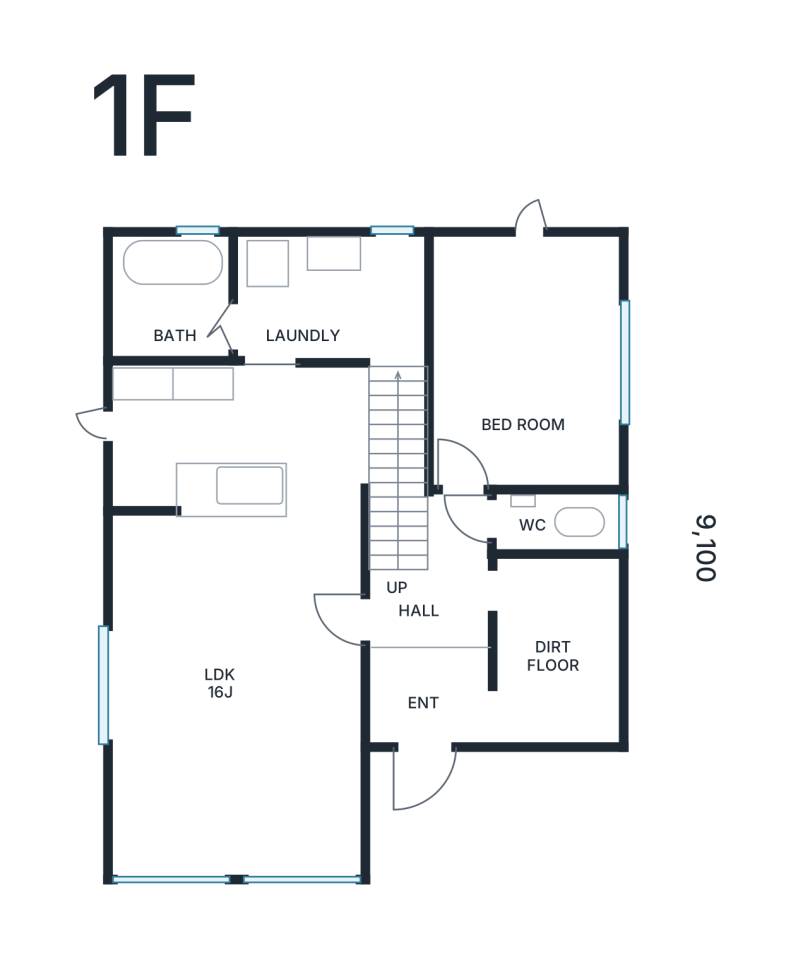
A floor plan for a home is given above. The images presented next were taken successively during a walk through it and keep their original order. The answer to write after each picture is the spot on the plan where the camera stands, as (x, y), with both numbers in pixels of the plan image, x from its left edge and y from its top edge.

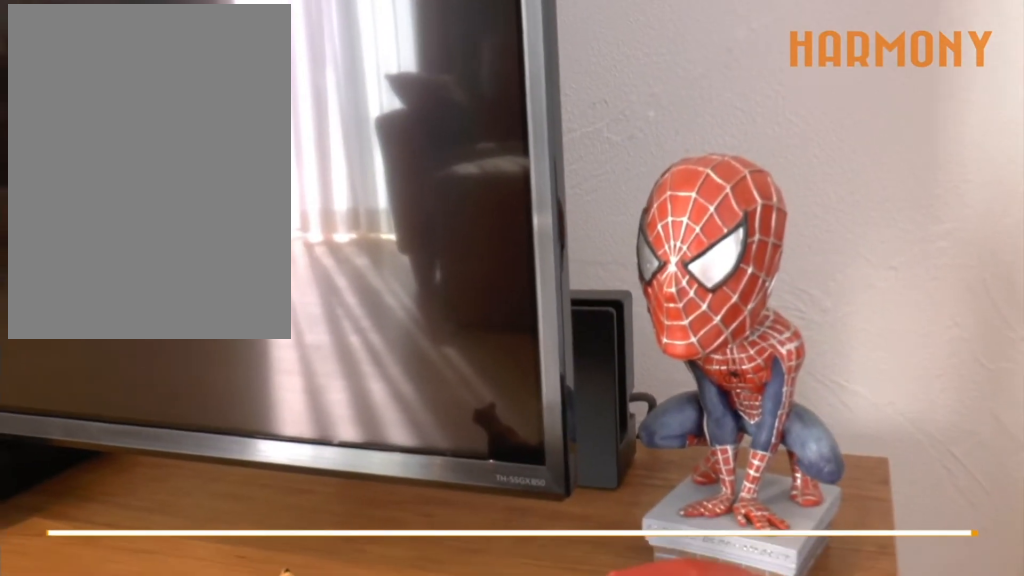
(209, 792)
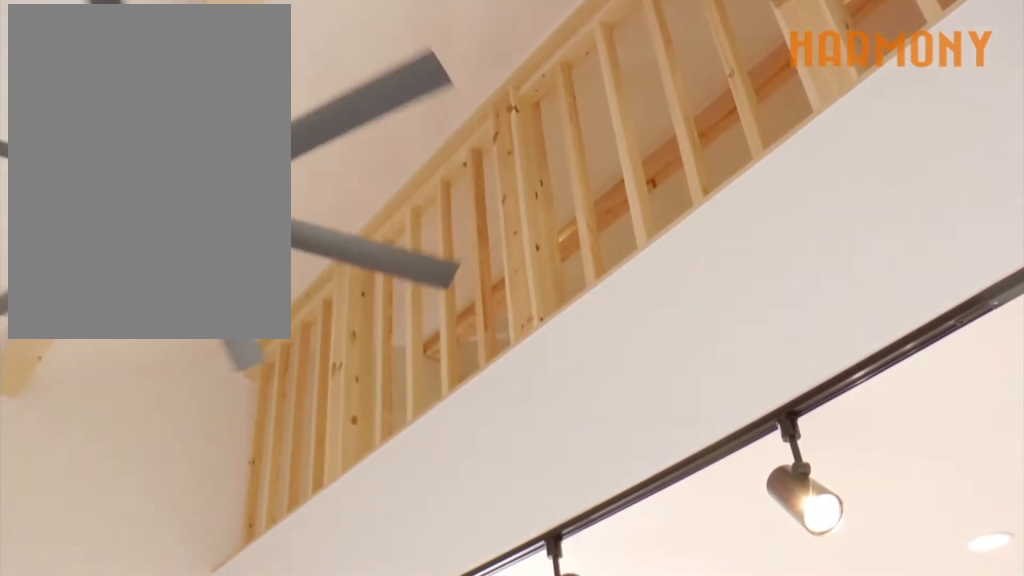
(209, 793)
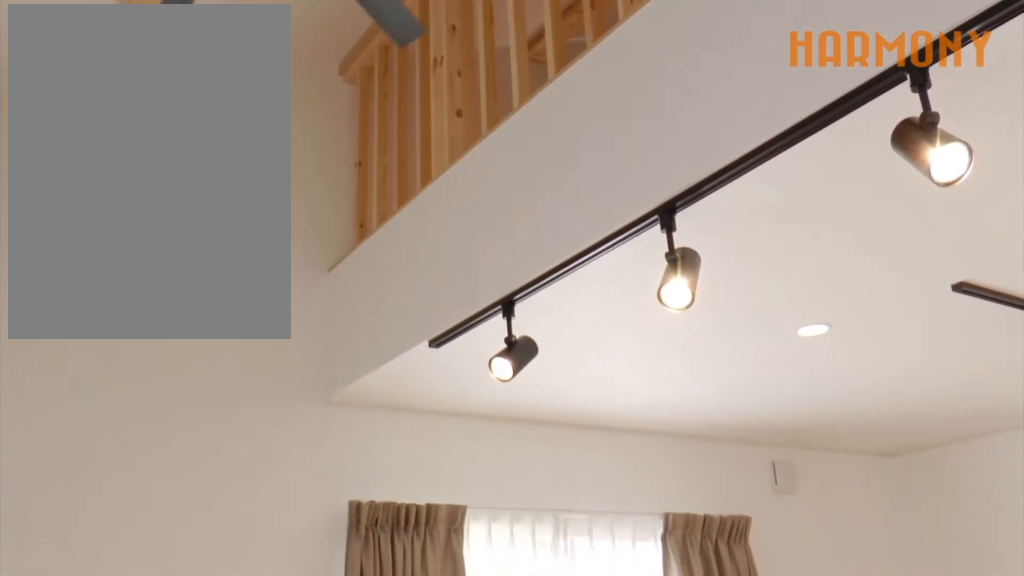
(209, 793)
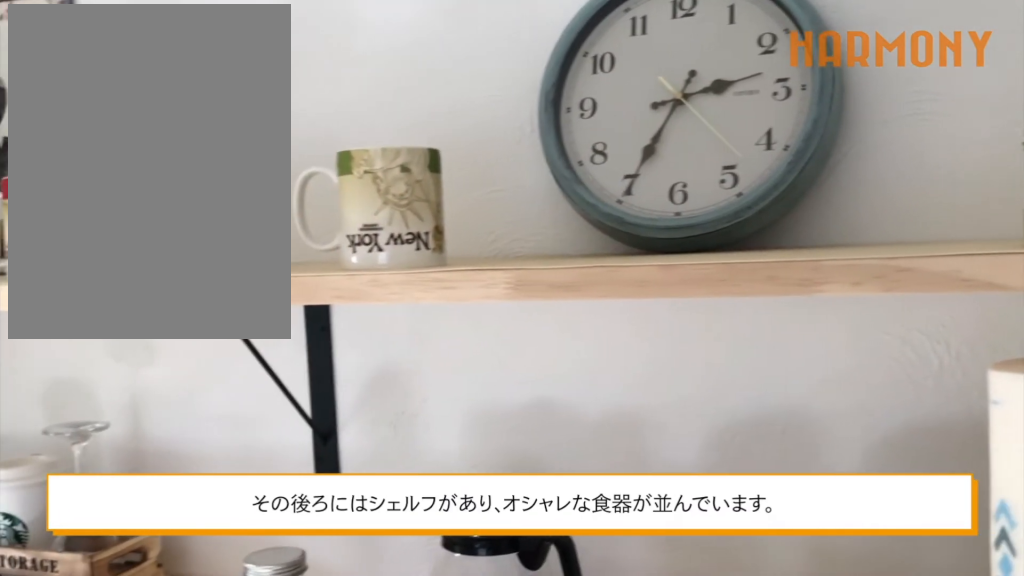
(217, 433)
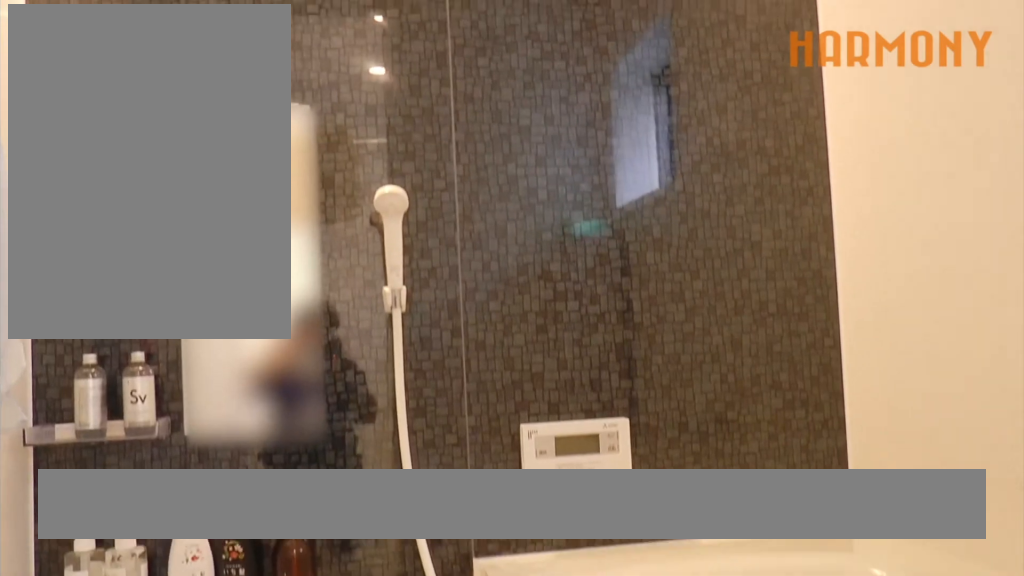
(205, 328)
